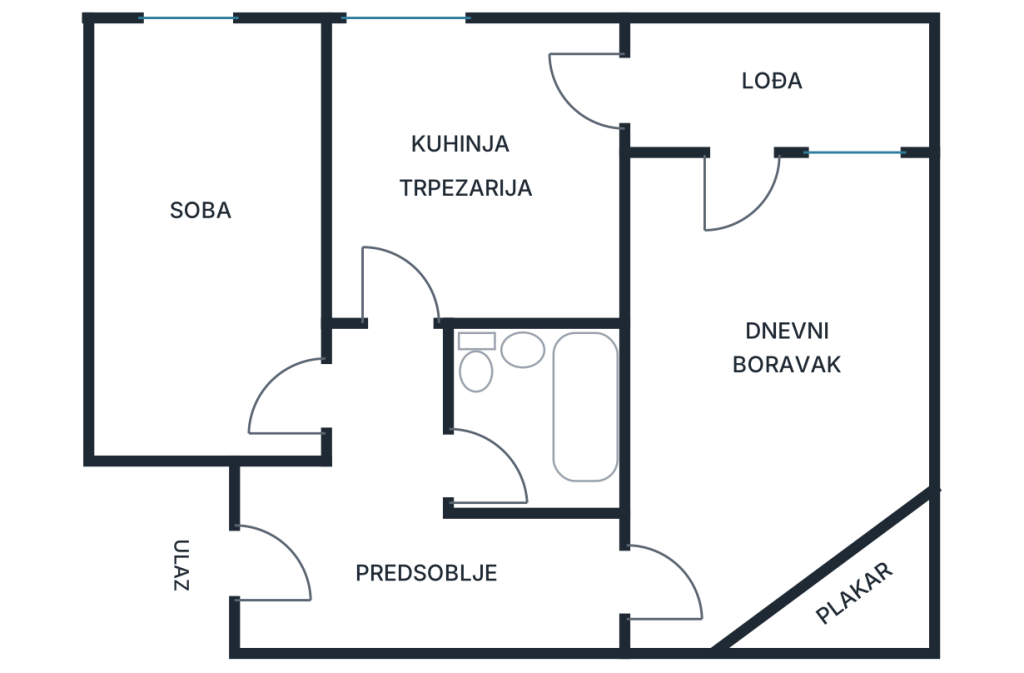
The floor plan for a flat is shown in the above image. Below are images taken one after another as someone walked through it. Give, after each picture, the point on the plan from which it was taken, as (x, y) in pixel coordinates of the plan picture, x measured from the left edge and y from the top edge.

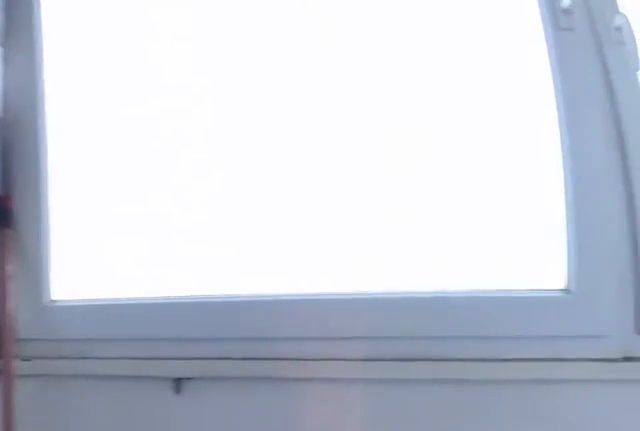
(739, 144)
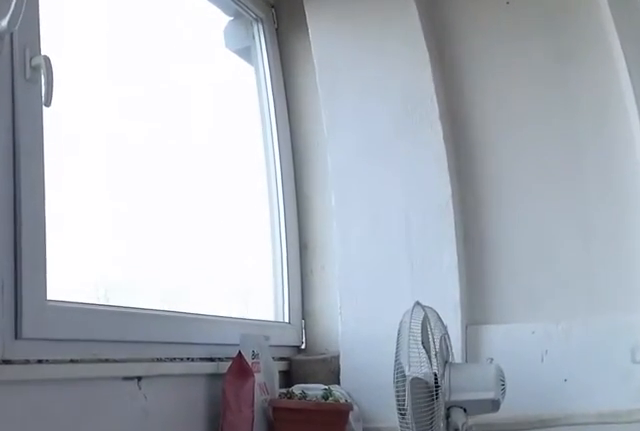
(717, 112)
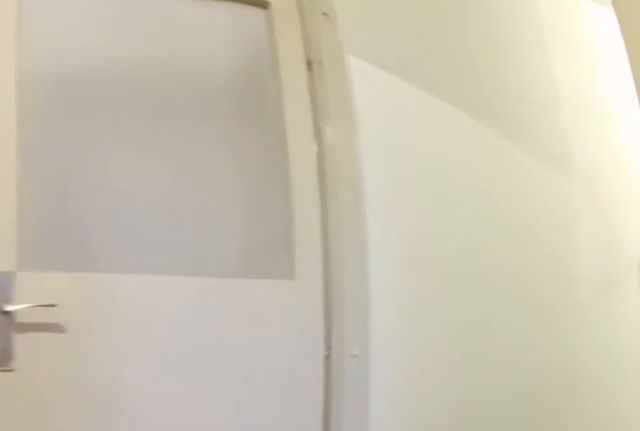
(688, 528)
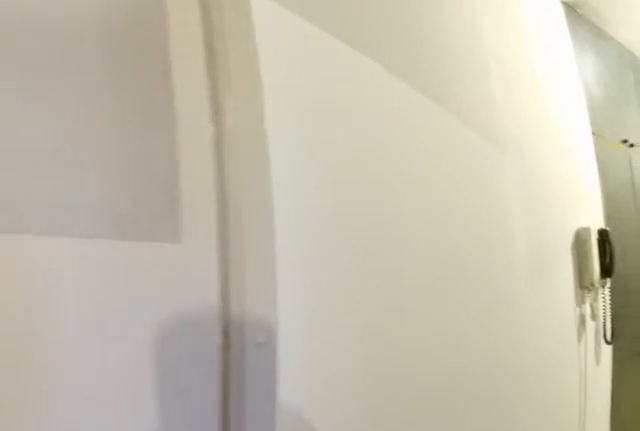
(687, 548)
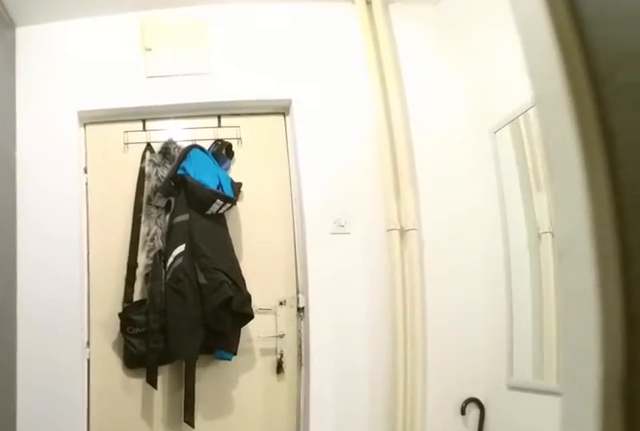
(501, 579)
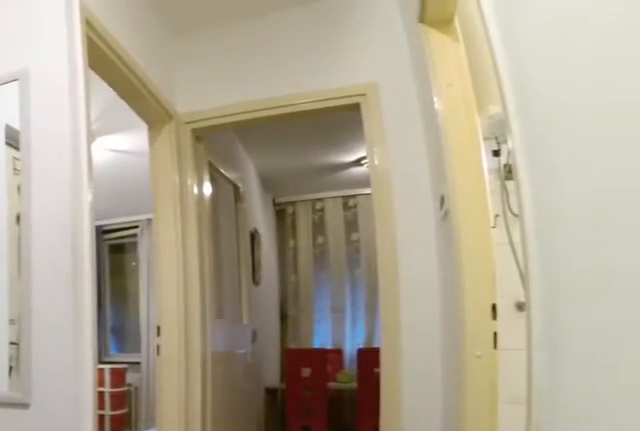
(391, 601)
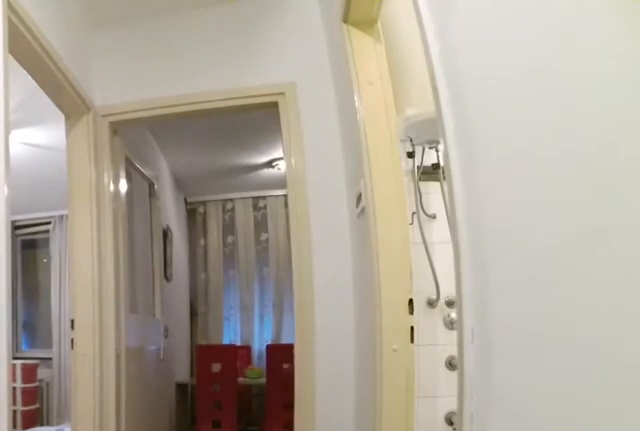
(384, 572)
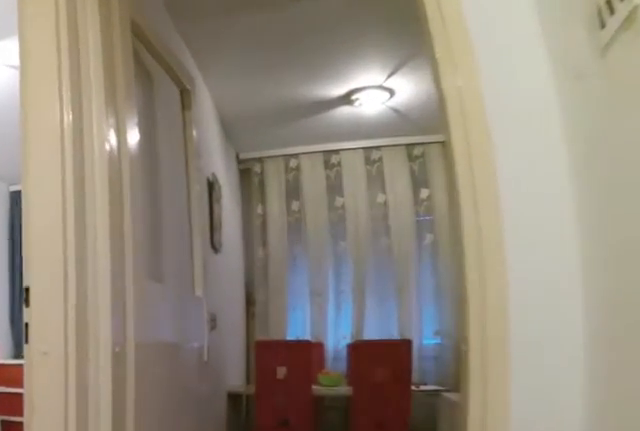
(386, 445)
